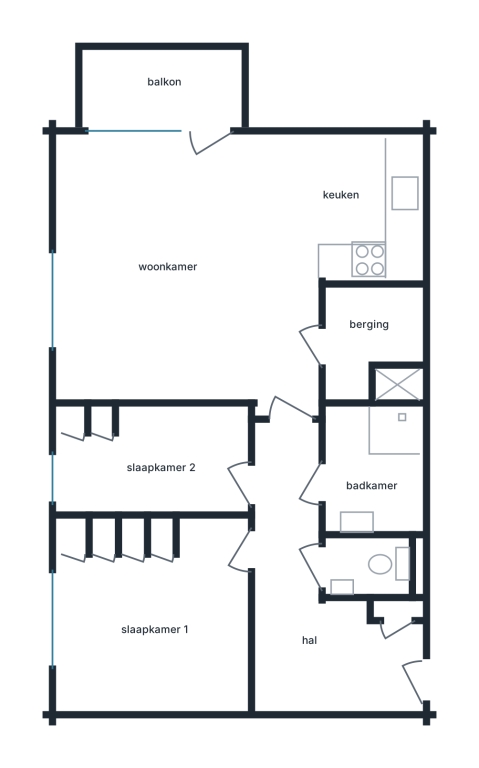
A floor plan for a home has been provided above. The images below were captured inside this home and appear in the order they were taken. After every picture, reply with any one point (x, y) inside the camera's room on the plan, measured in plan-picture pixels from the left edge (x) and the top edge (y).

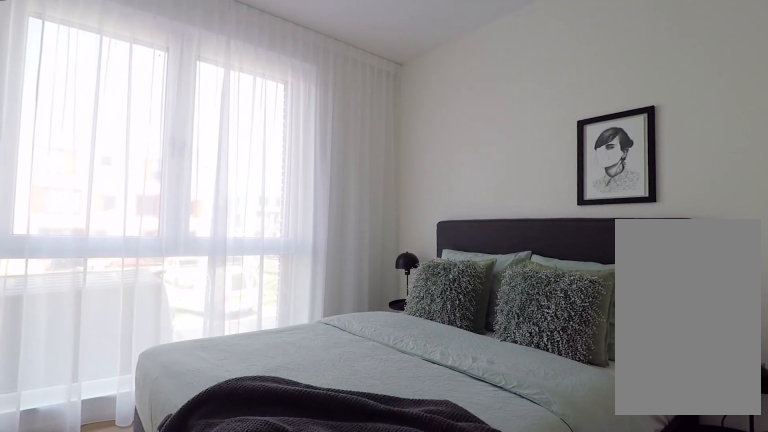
(162, 623)
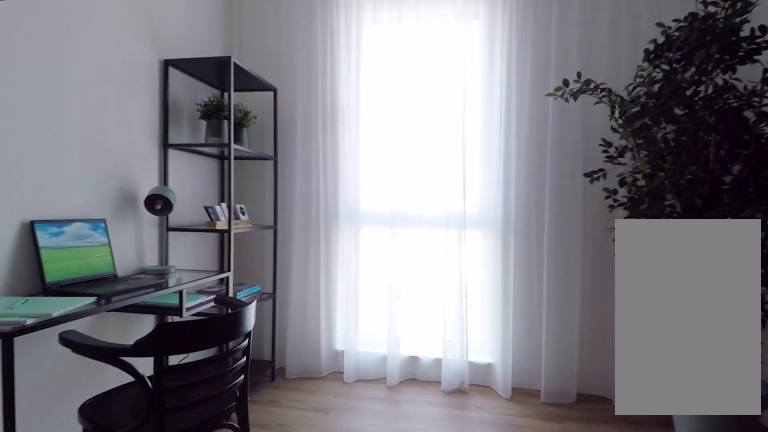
(160, 464)
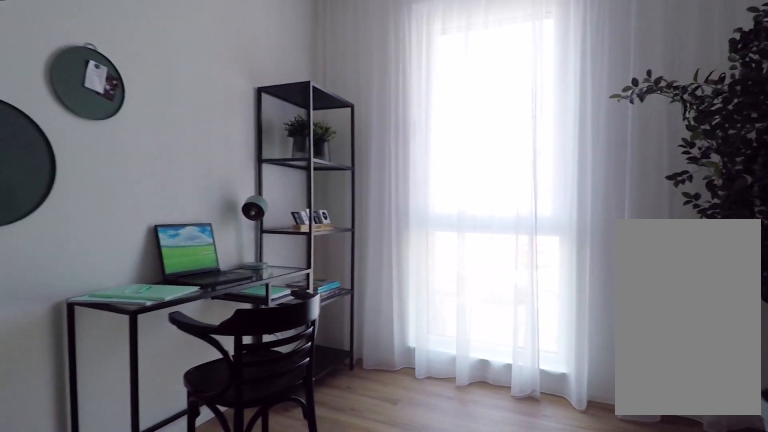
(160, 464)
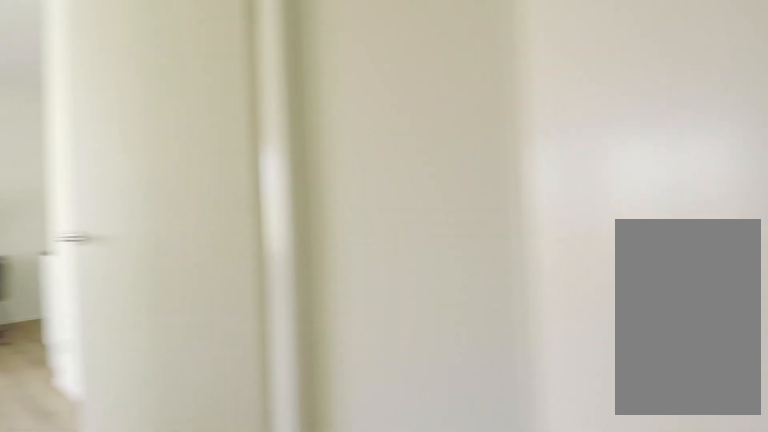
(314, 598)
